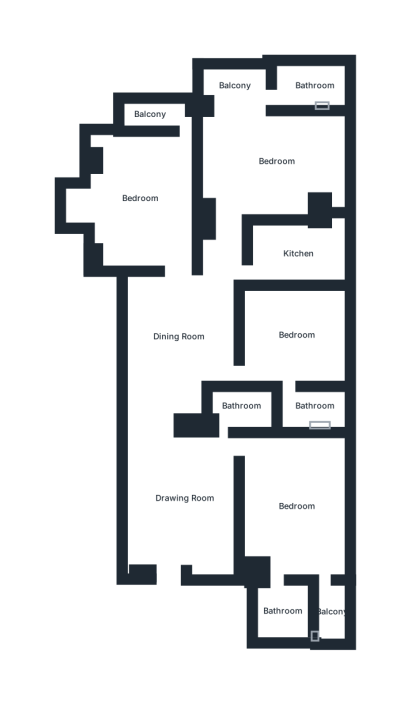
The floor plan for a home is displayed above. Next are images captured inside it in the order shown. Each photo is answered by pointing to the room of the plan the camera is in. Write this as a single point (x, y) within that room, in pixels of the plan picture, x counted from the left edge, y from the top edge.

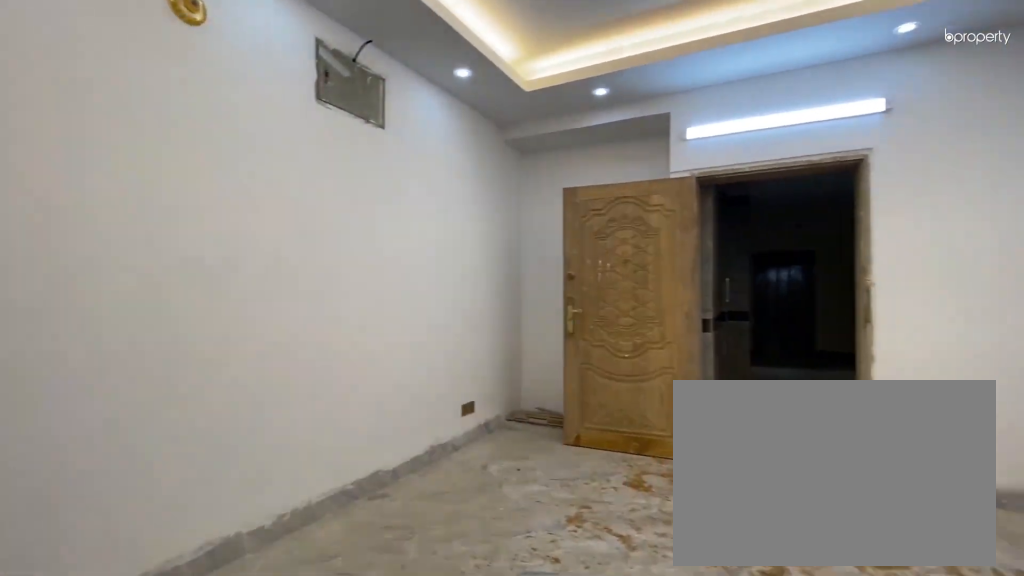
(182, 499)
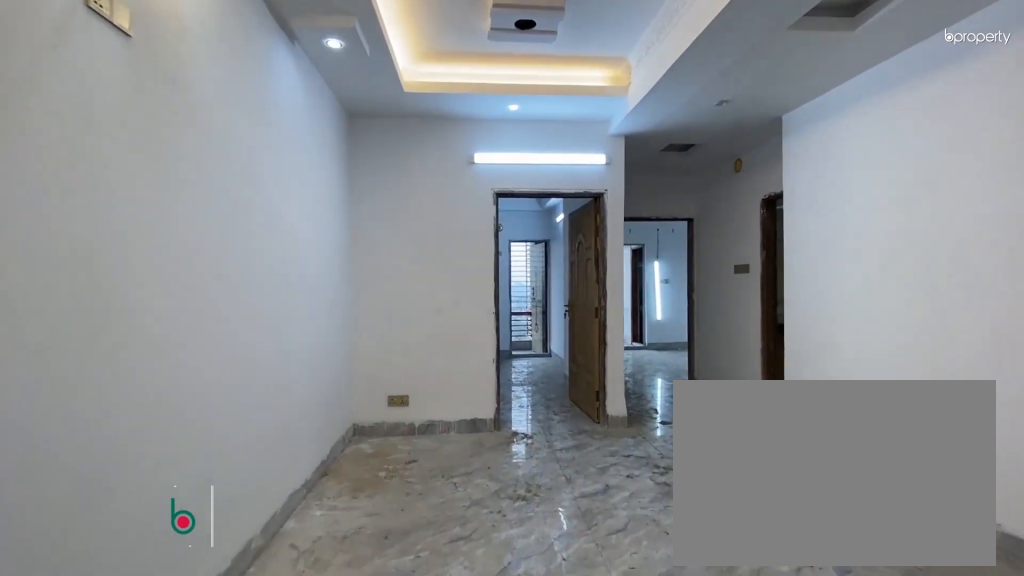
(177, 336)
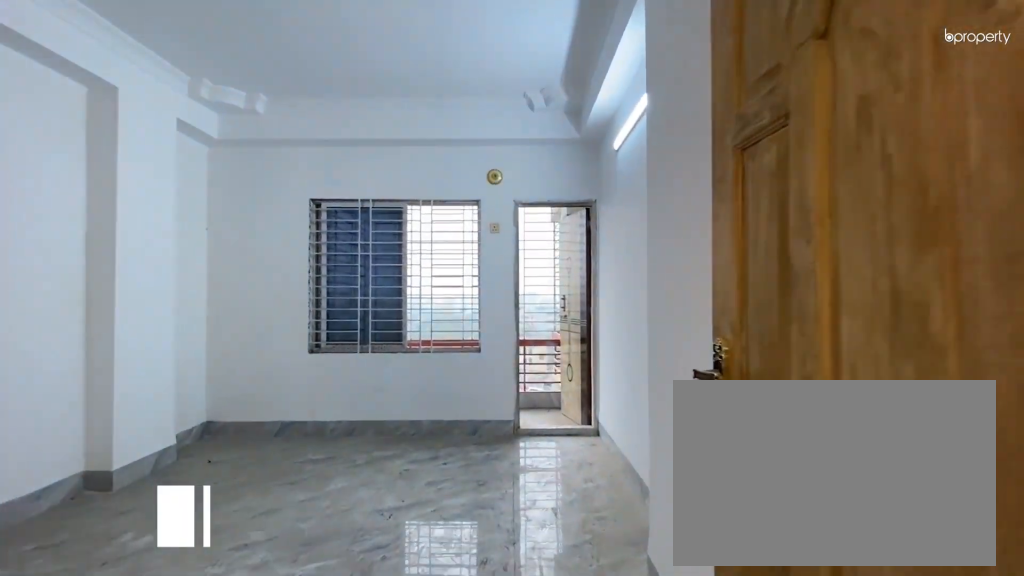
(176, 252)
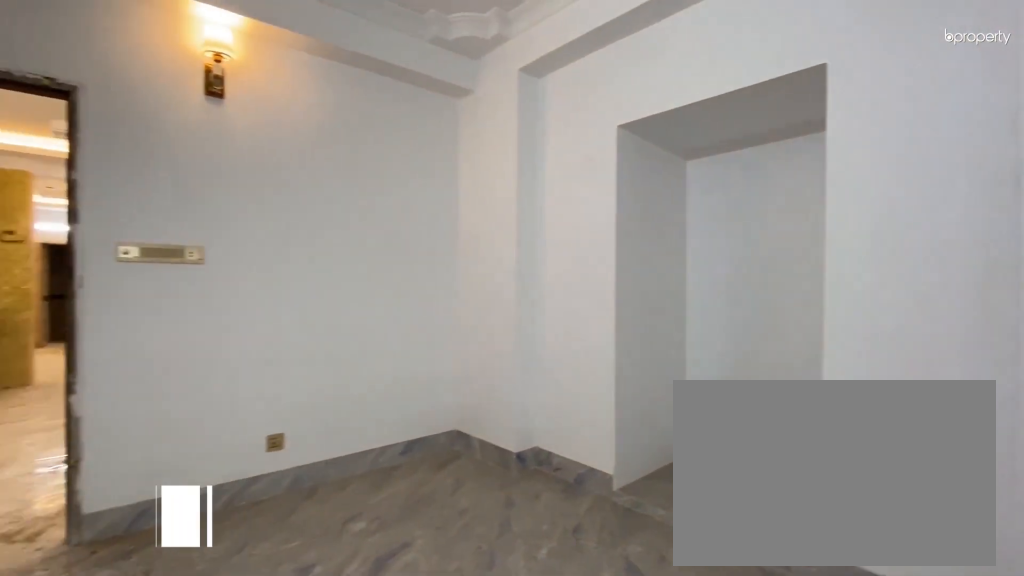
(141, 200)
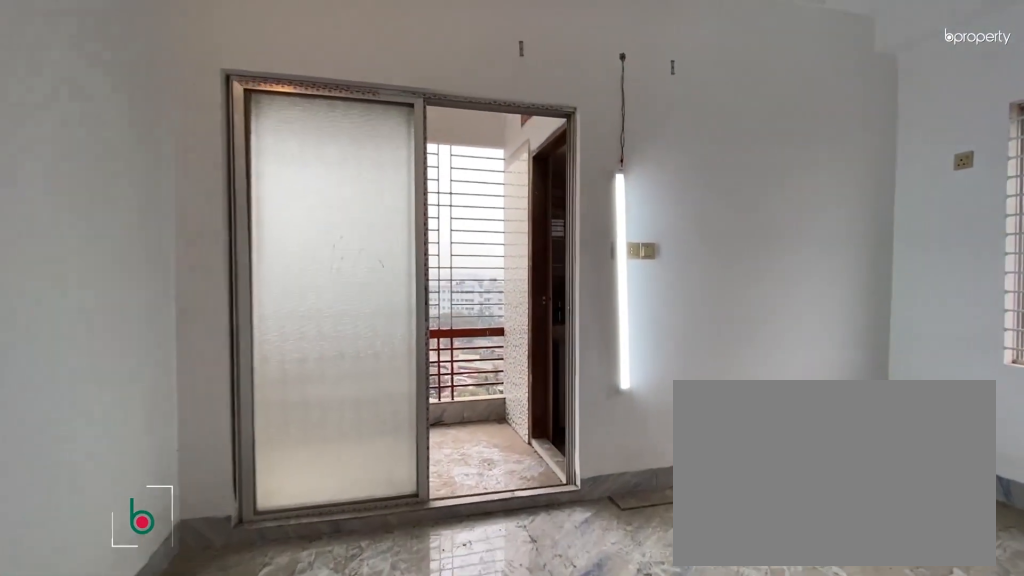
(277, 163)
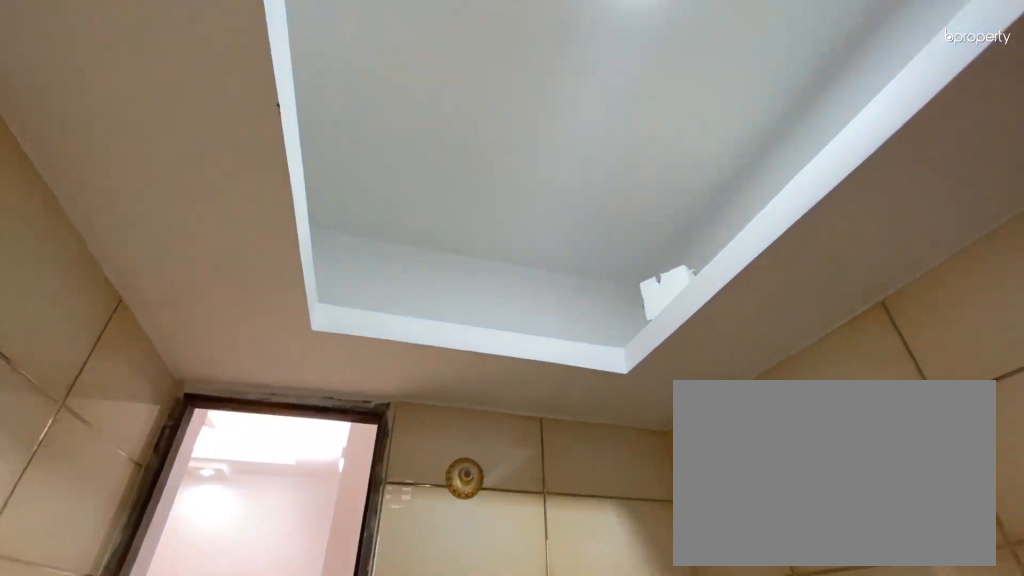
(298, 252)
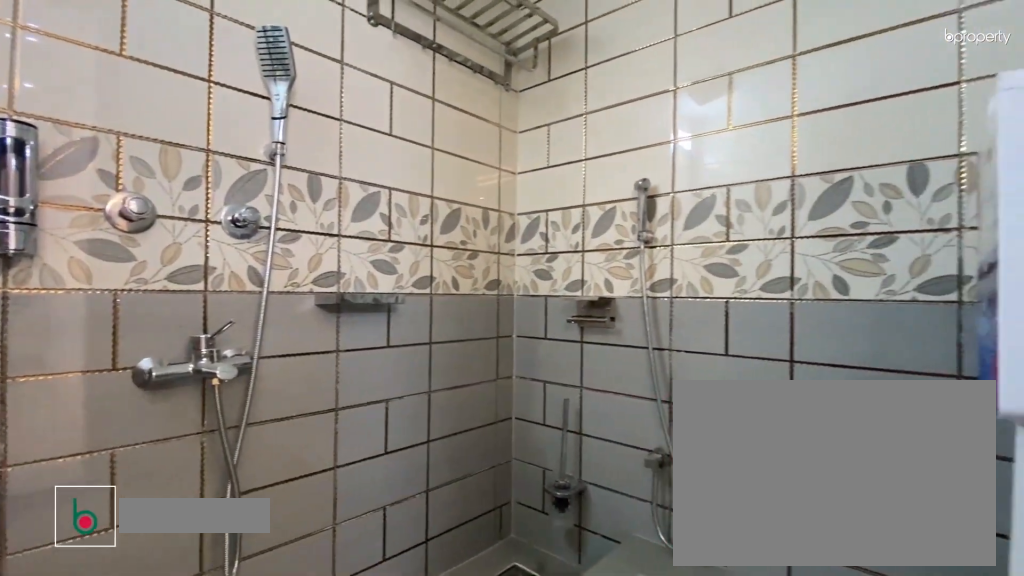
(242, 406)
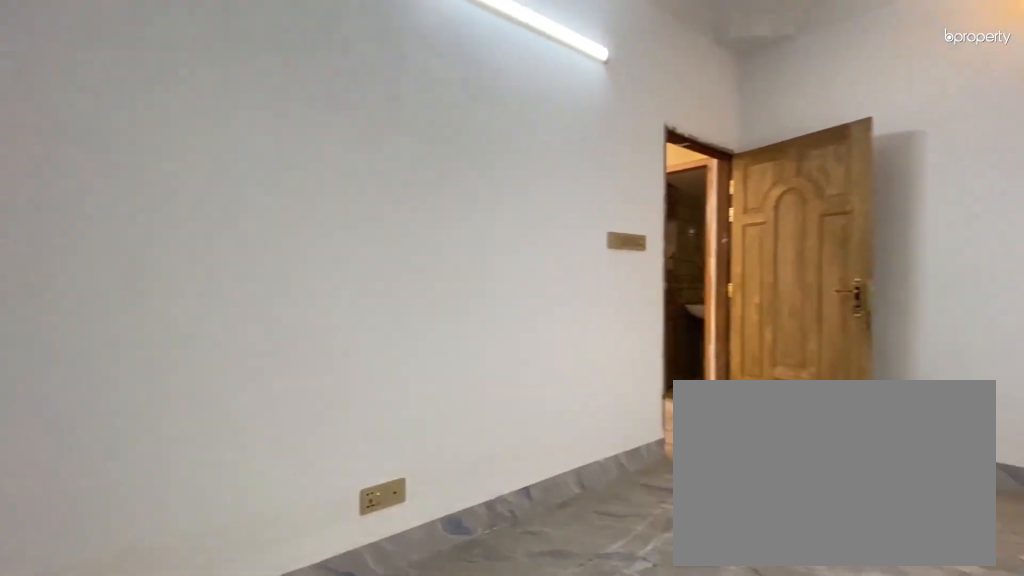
(297, 507)
